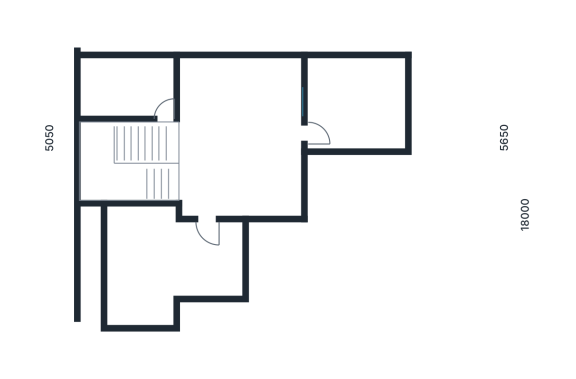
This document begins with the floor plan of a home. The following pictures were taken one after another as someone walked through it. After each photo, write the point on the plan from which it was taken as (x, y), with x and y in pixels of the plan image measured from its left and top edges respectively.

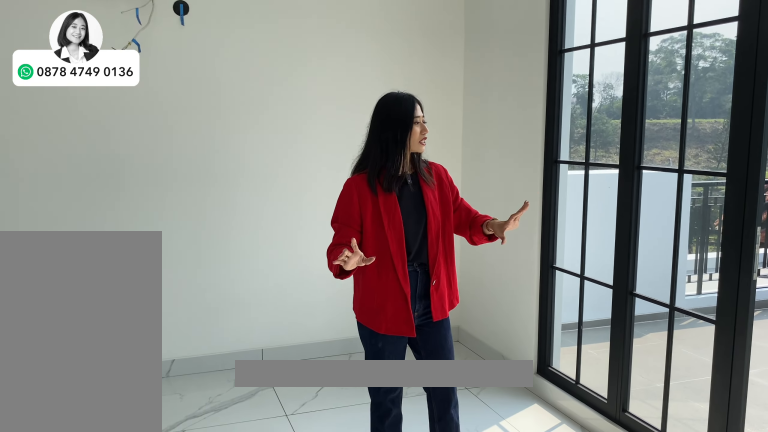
(233, 105)
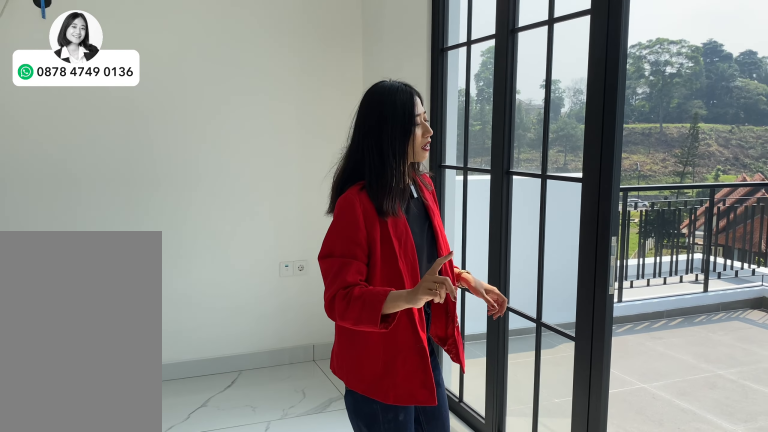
(233, 105)
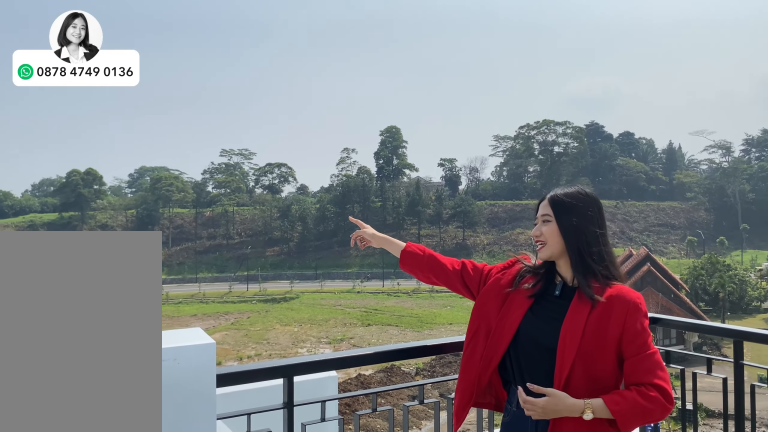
(355, 93)
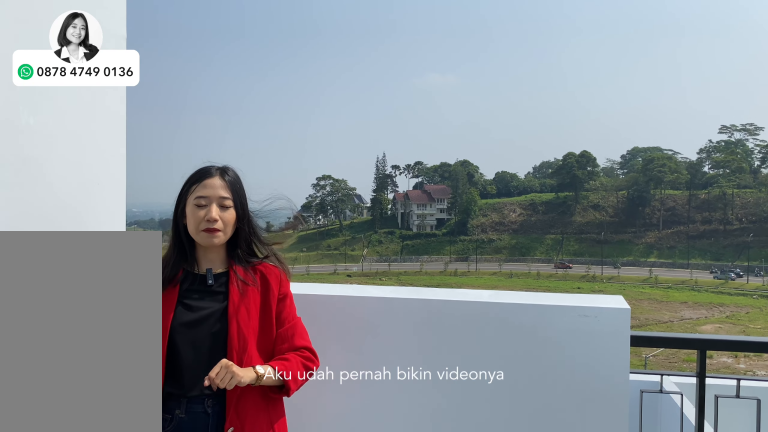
(355, 93)
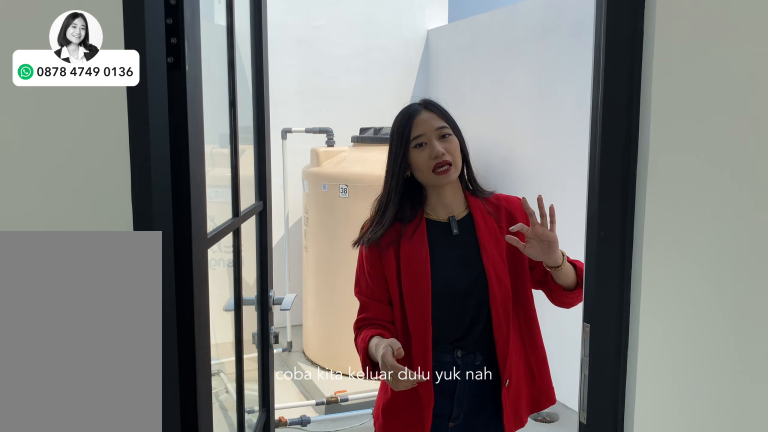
(236, 135)
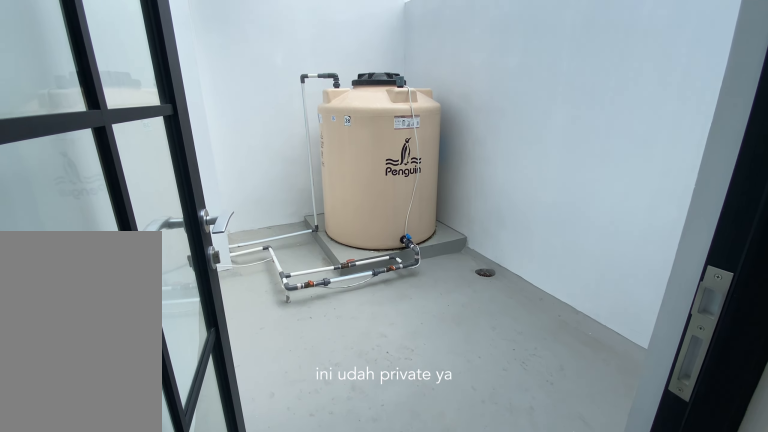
(128, 82)
